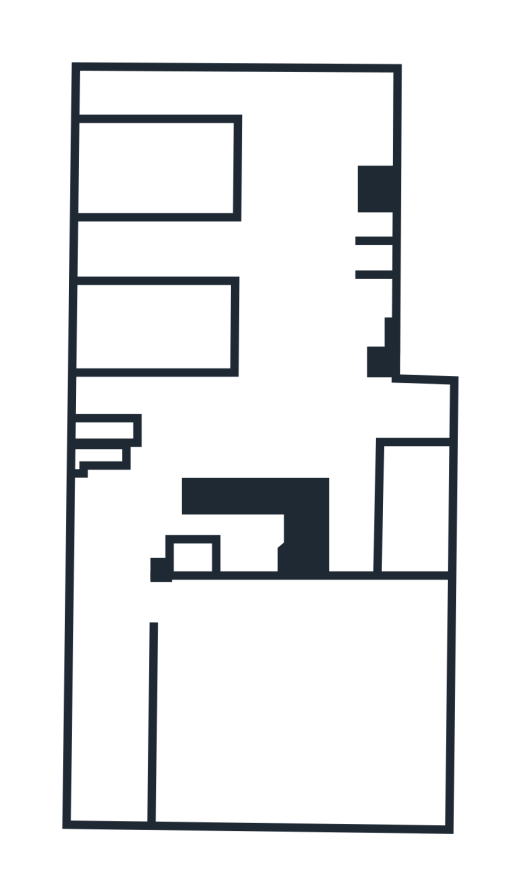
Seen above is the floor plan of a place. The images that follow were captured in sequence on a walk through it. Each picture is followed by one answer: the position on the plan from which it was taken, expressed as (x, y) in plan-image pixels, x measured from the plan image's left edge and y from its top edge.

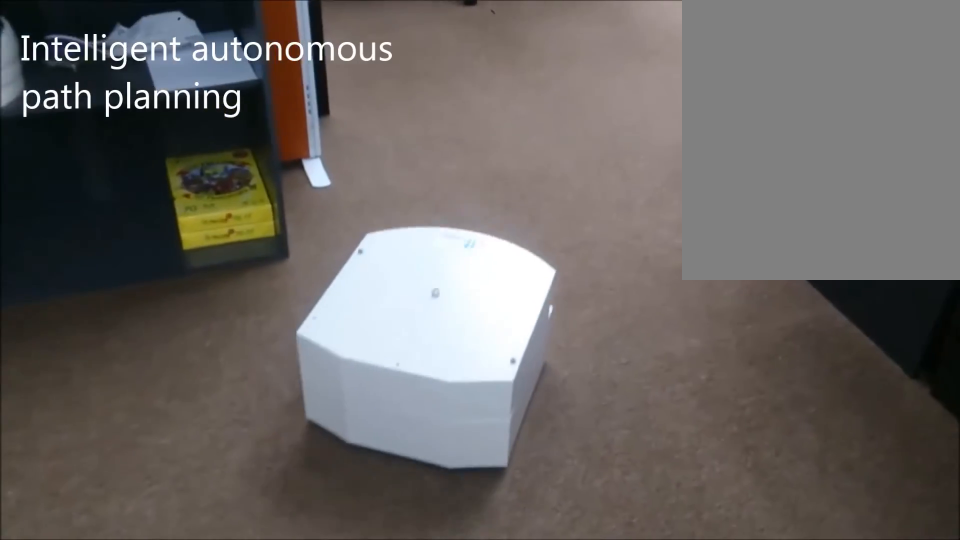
(130, 503)
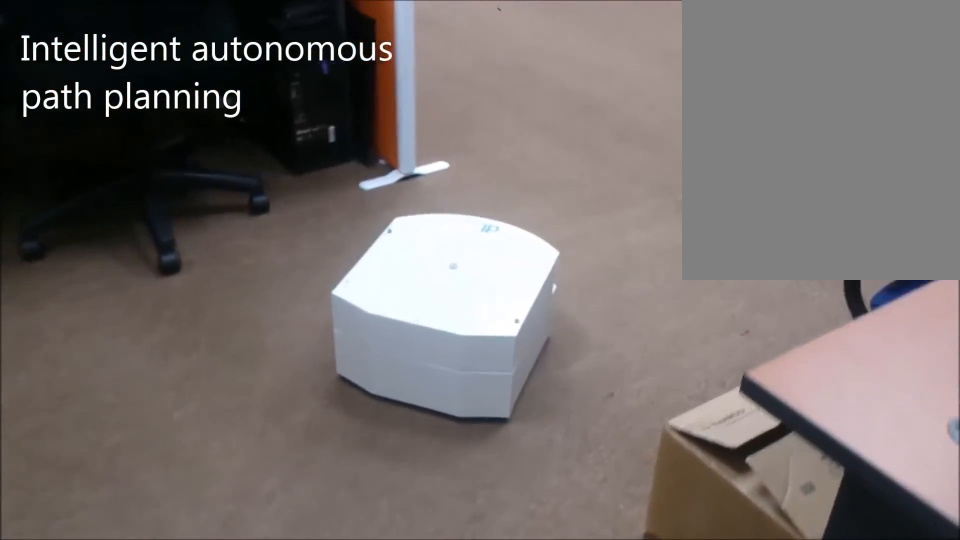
(200, 419)
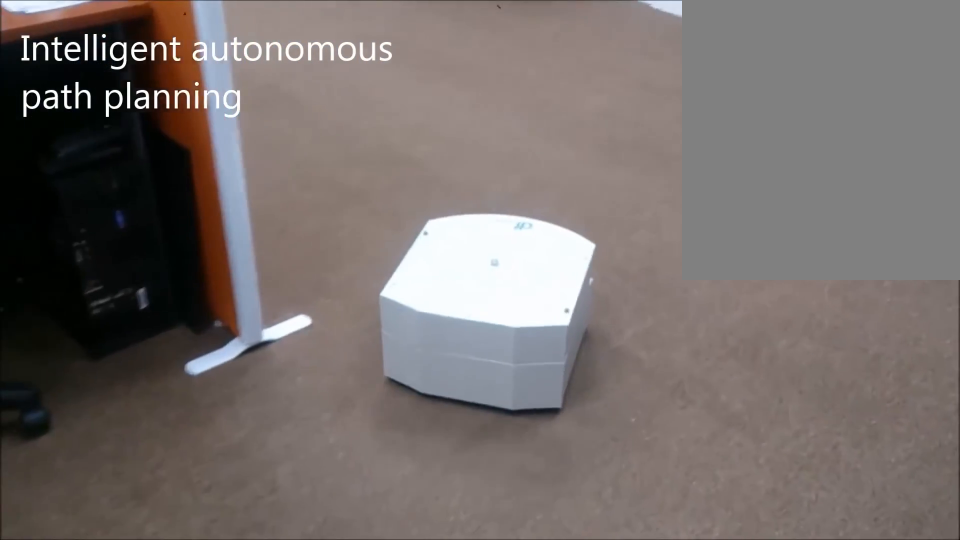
(239, 398)
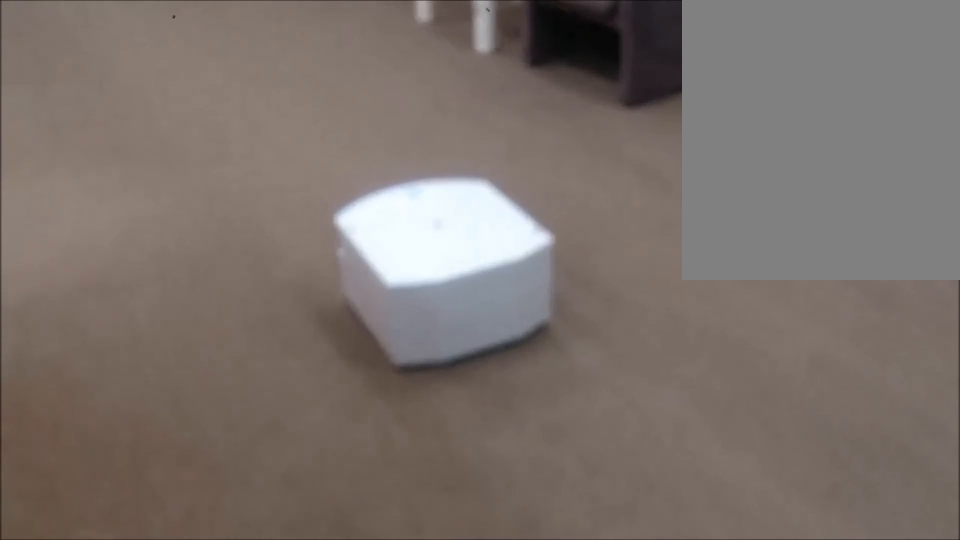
(291, 327)
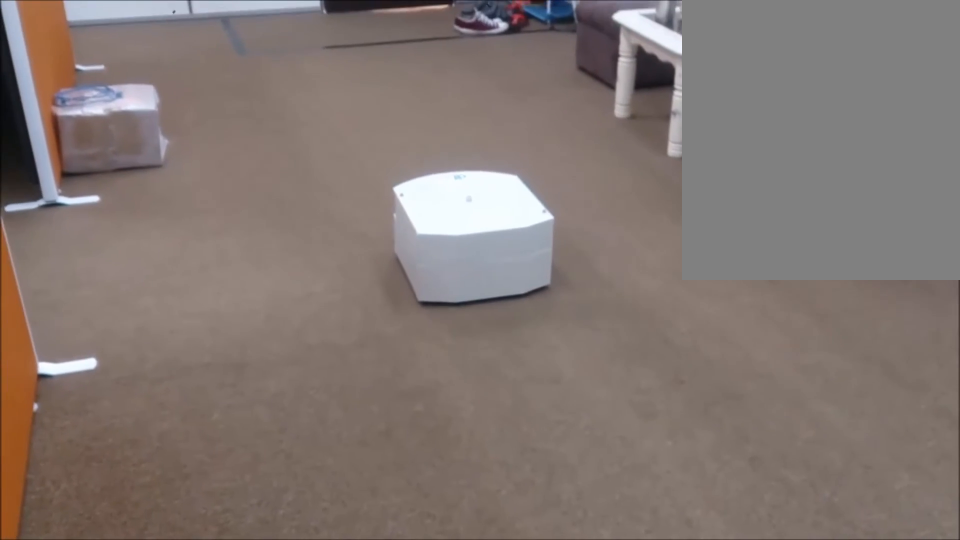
(291, 271)
